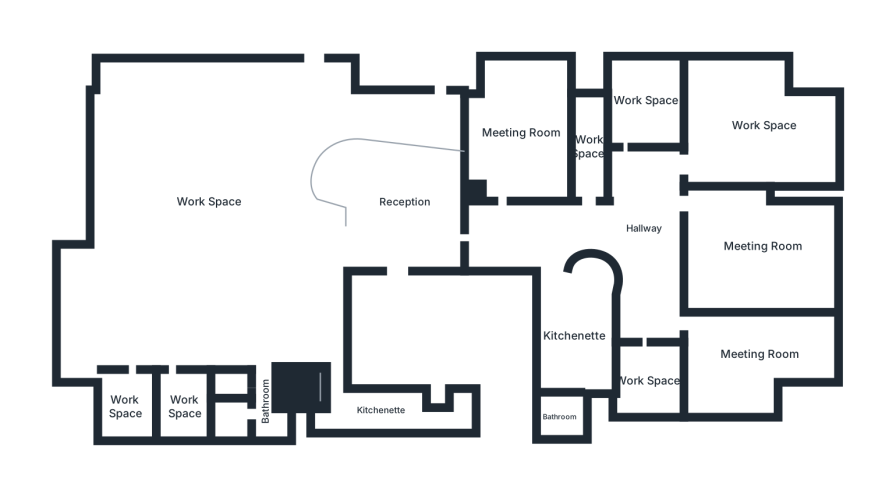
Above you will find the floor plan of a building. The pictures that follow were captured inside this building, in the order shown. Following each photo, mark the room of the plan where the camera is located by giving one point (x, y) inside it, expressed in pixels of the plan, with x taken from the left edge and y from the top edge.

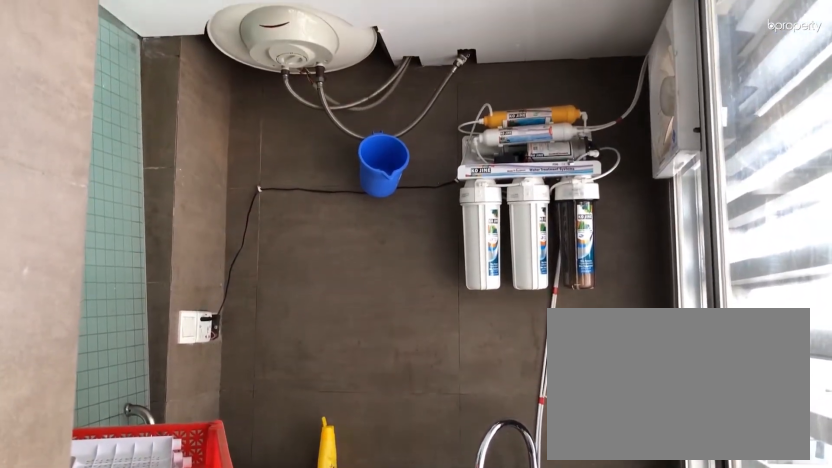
(461, 414)
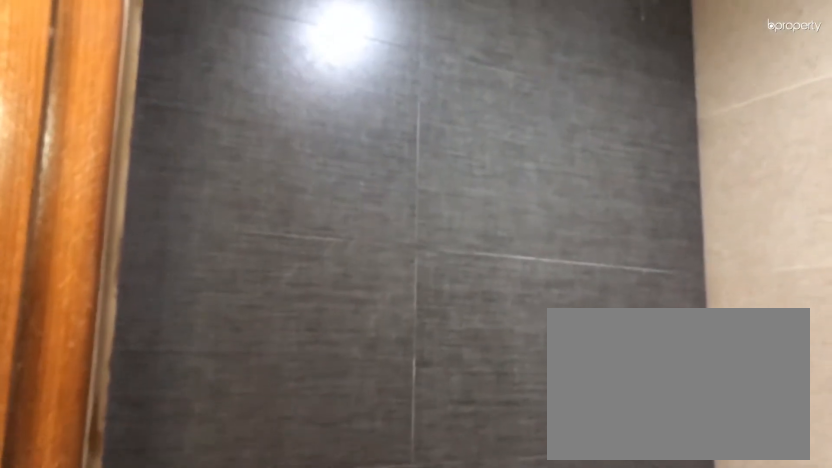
(231, 420)
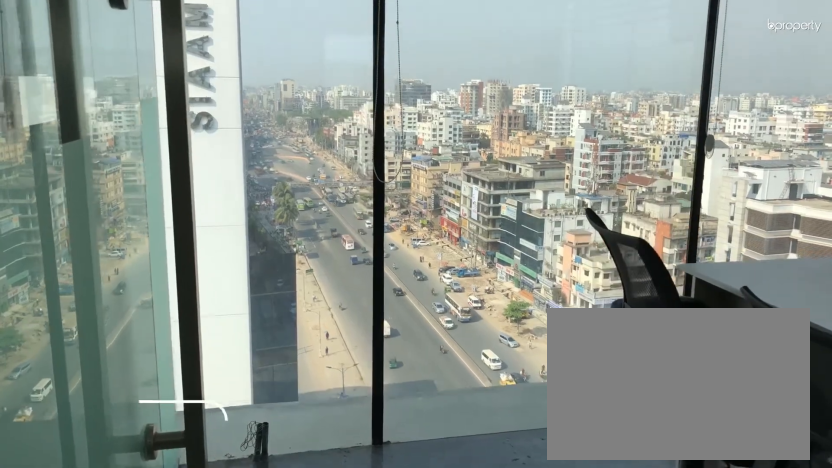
(125, 404)
